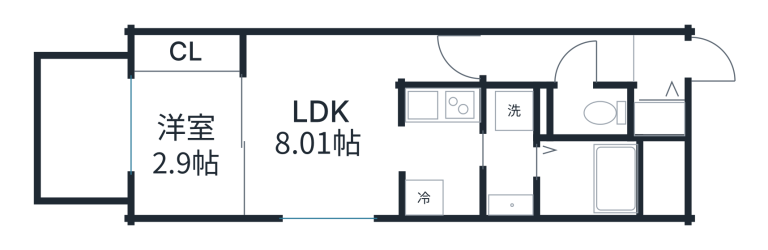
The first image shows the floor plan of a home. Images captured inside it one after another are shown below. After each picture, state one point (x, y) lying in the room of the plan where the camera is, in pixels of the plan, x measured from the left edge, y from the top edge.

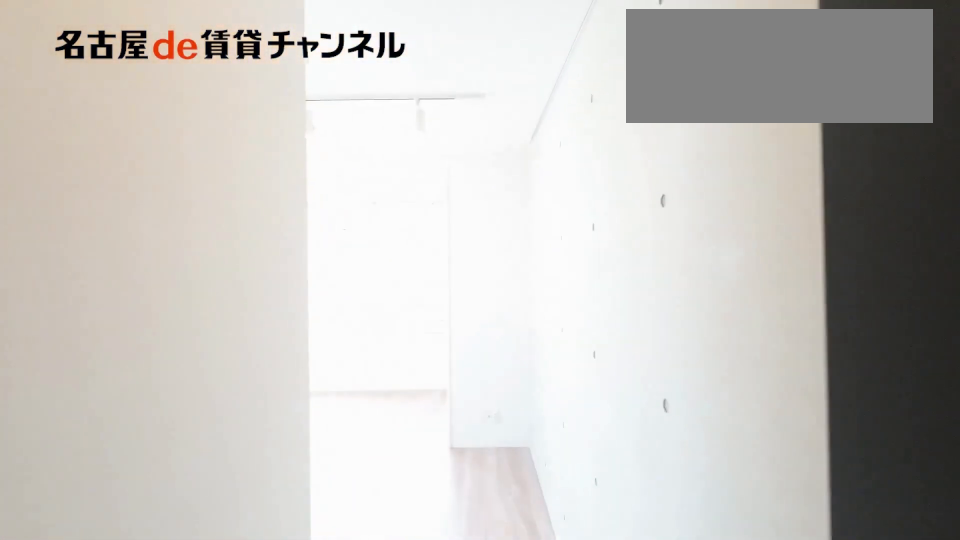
(659, 66)
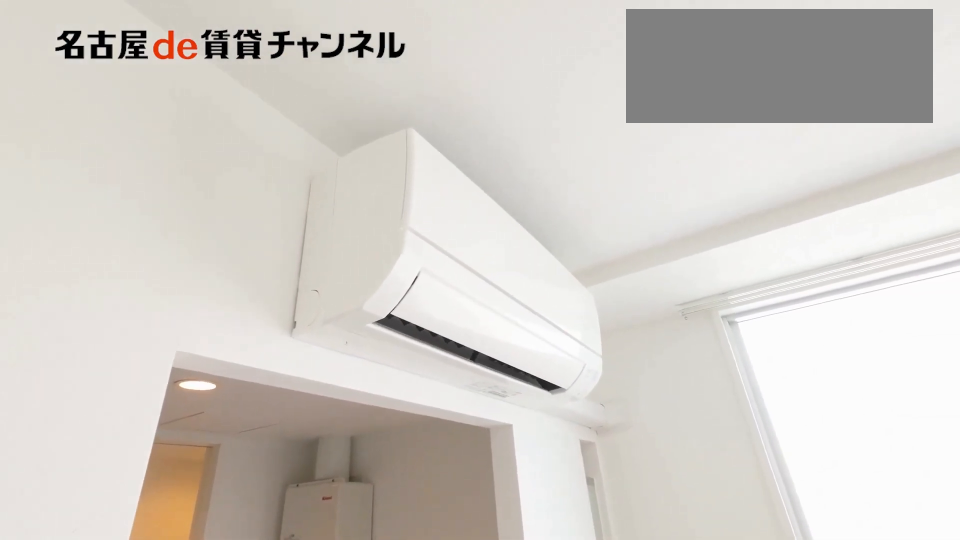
(334, 115)
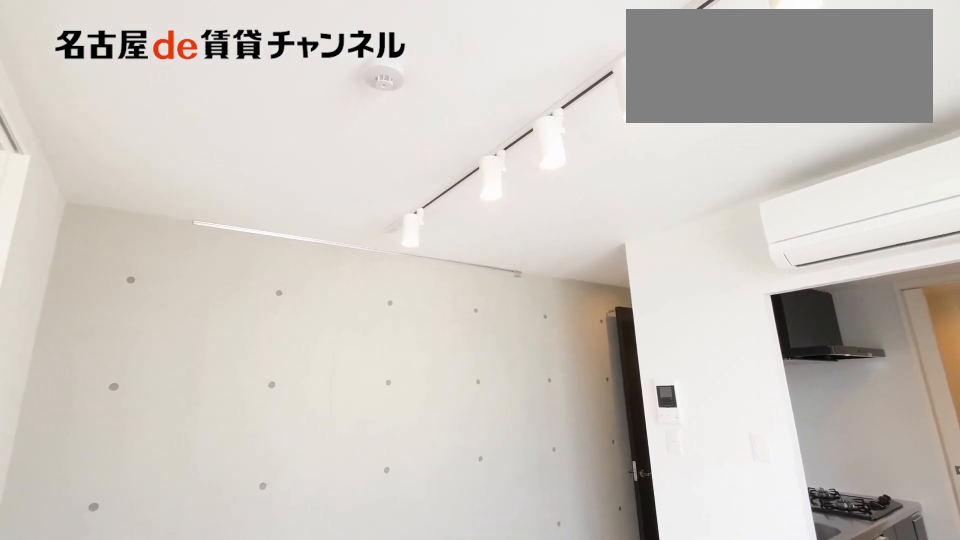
(334, 115)
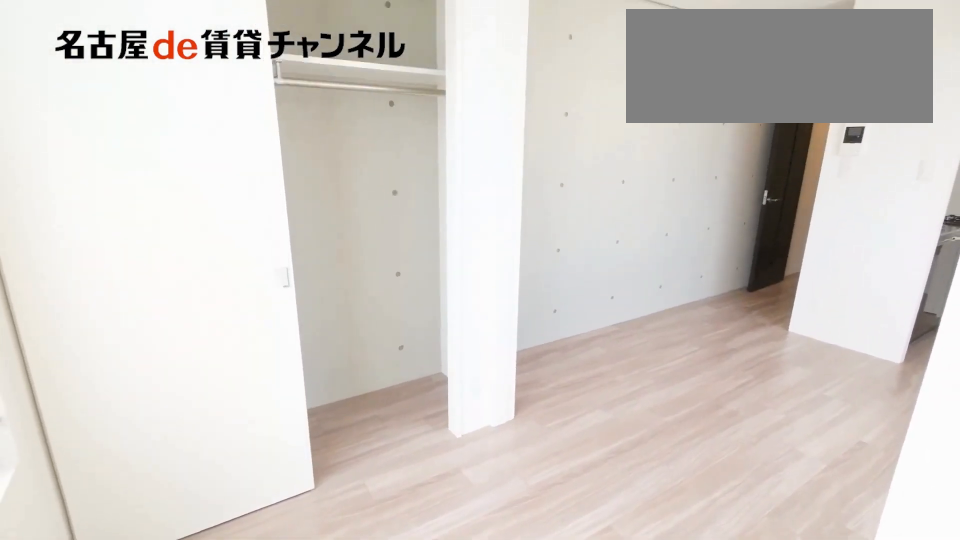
(185, 145)
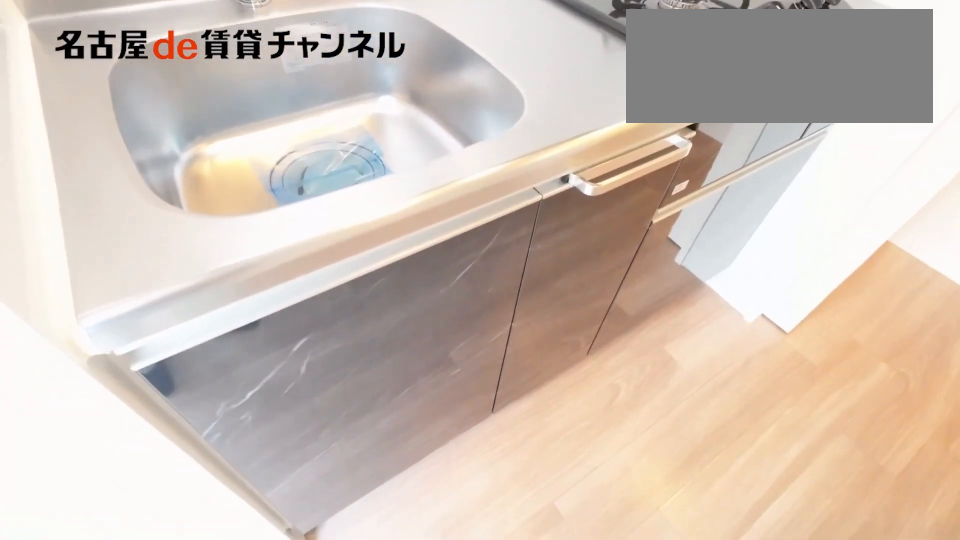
(442, 153)
